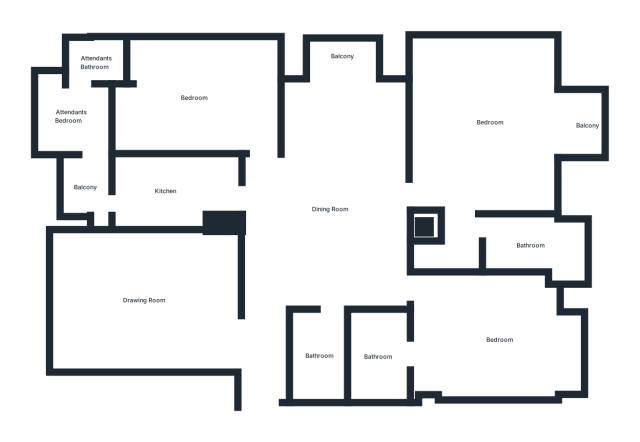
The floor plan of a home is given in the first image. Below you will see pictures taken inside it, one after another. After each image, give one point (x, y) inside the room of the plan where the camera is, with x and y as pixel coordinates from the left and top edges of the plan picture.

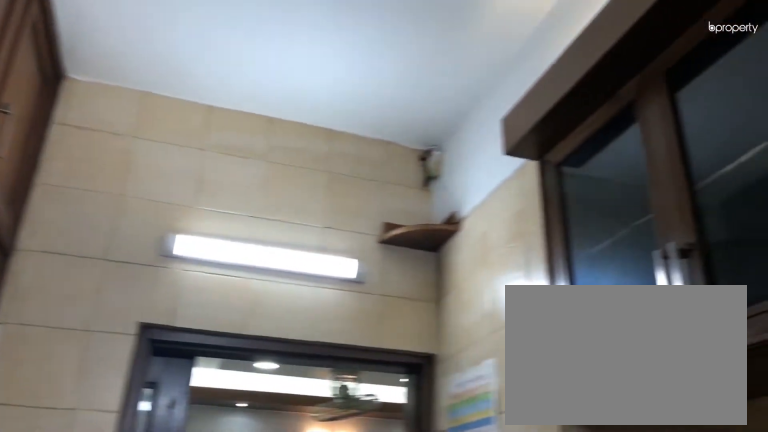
(169, 187)
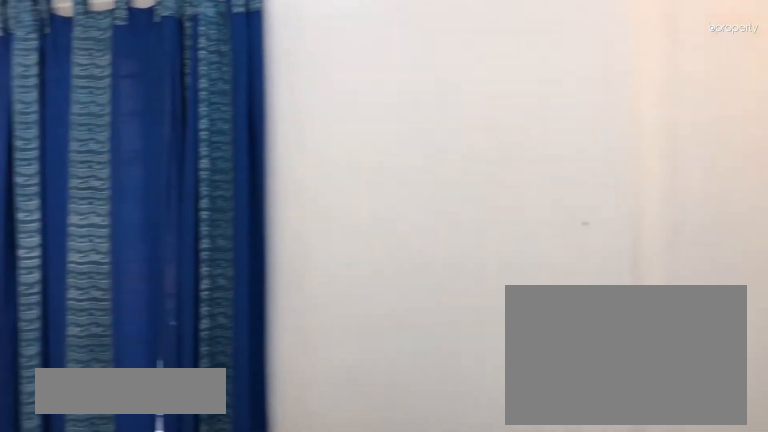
(193, 96)
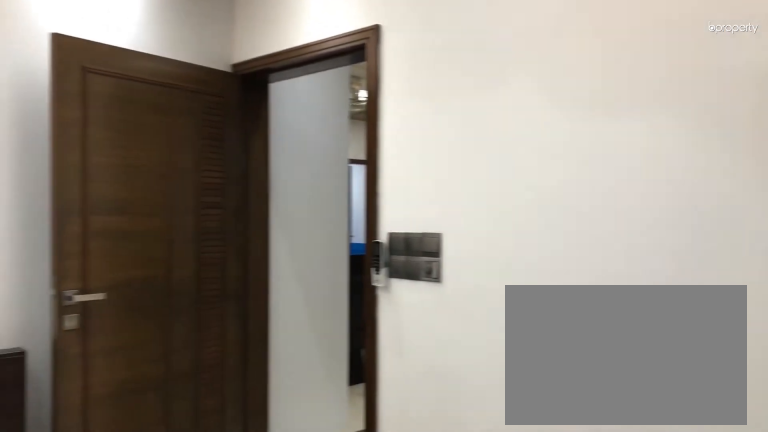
(193, 97)
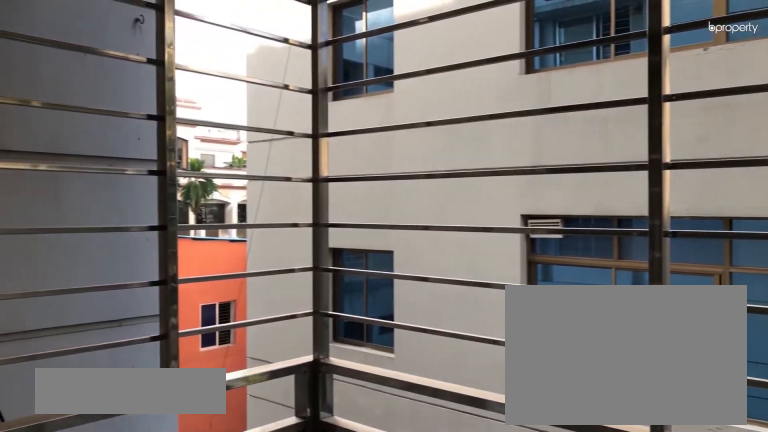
(344, 55)
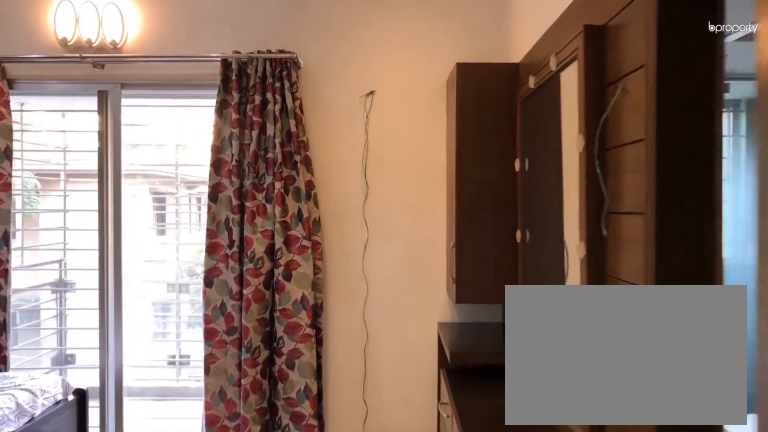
(490, 122)
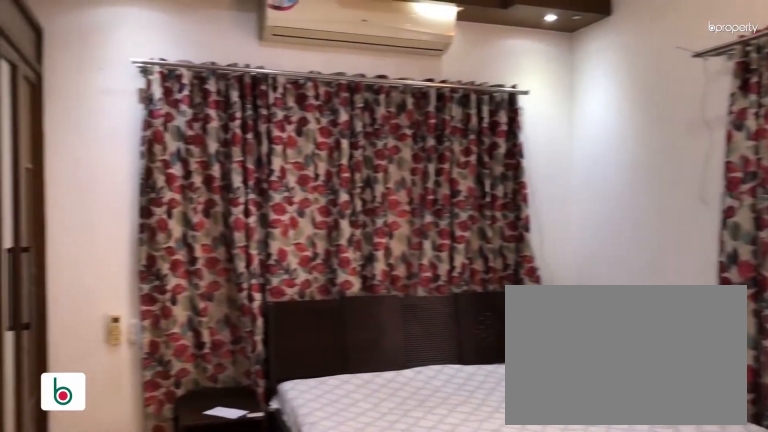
(490, 122)
